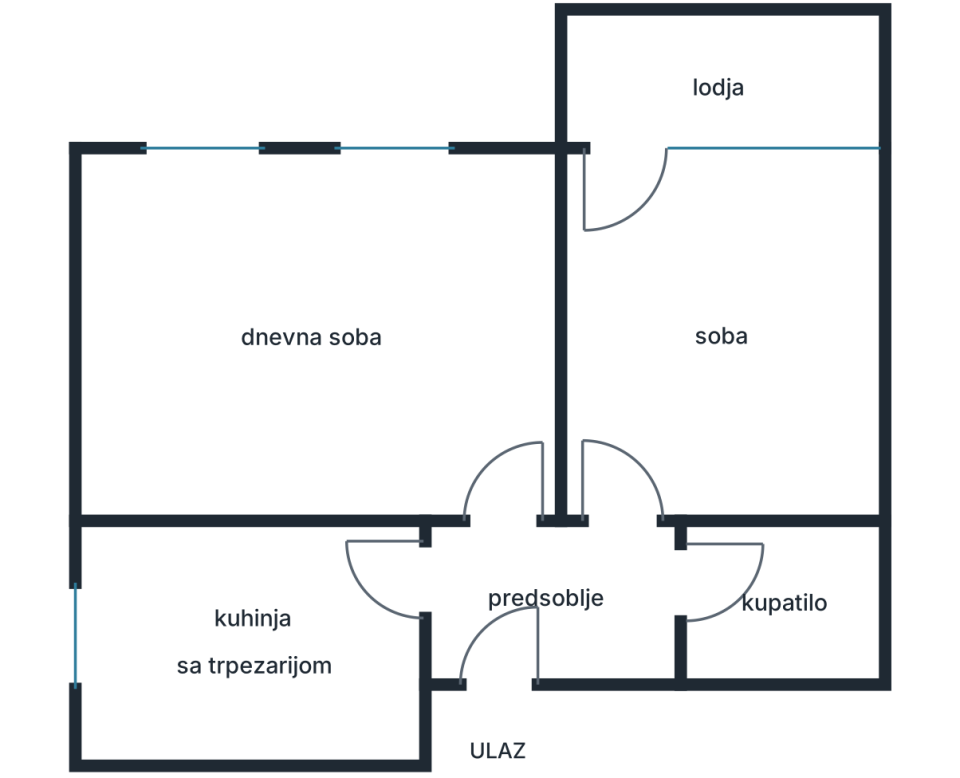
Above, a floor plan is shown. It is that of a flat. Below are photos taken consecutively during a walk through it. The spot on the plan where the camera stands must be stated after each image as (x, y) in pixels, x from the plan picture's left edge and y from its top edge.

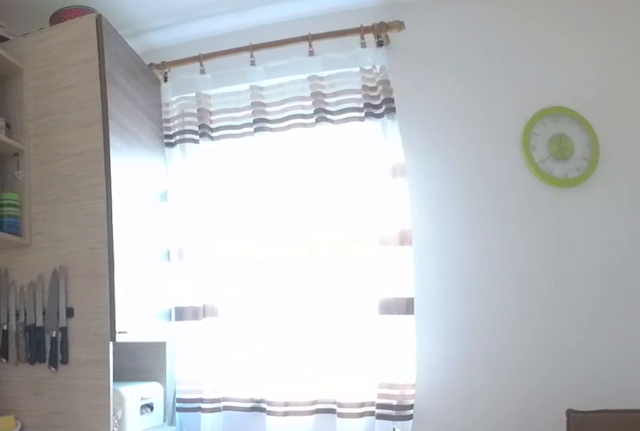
(362, 603)
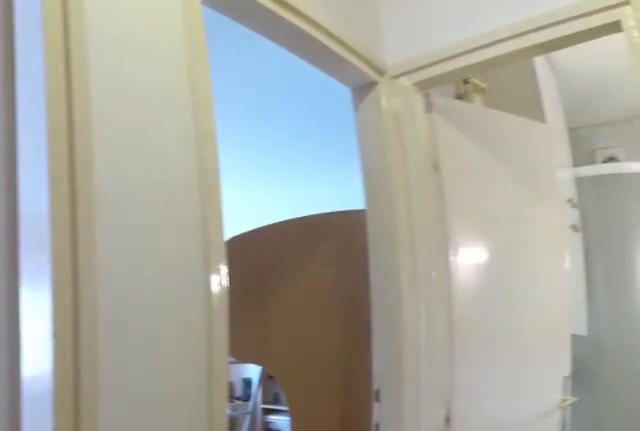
(461, 627)
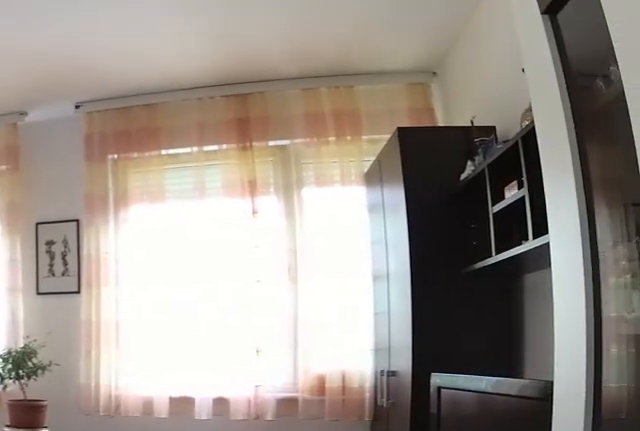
(485, 447)
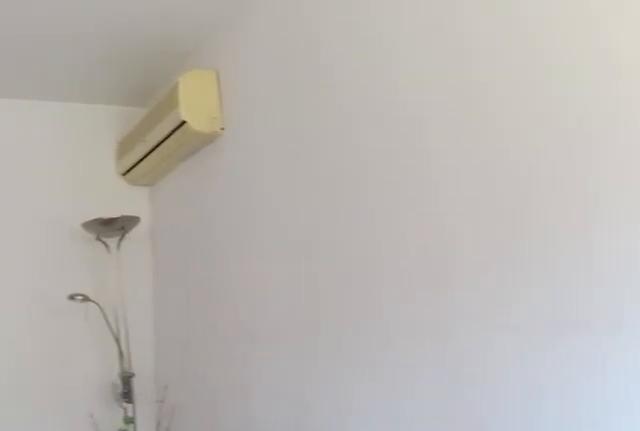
(191, 196)
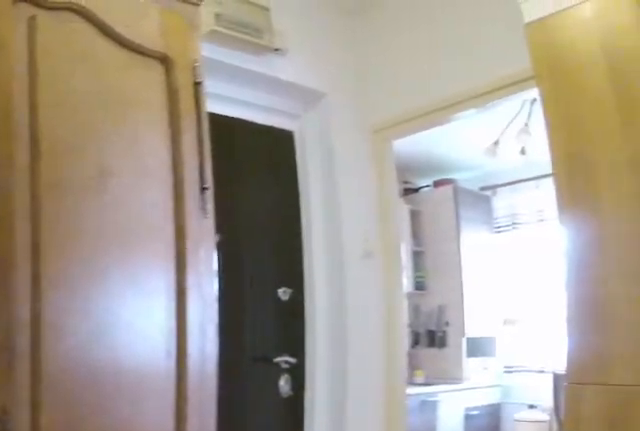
(653, 540)
